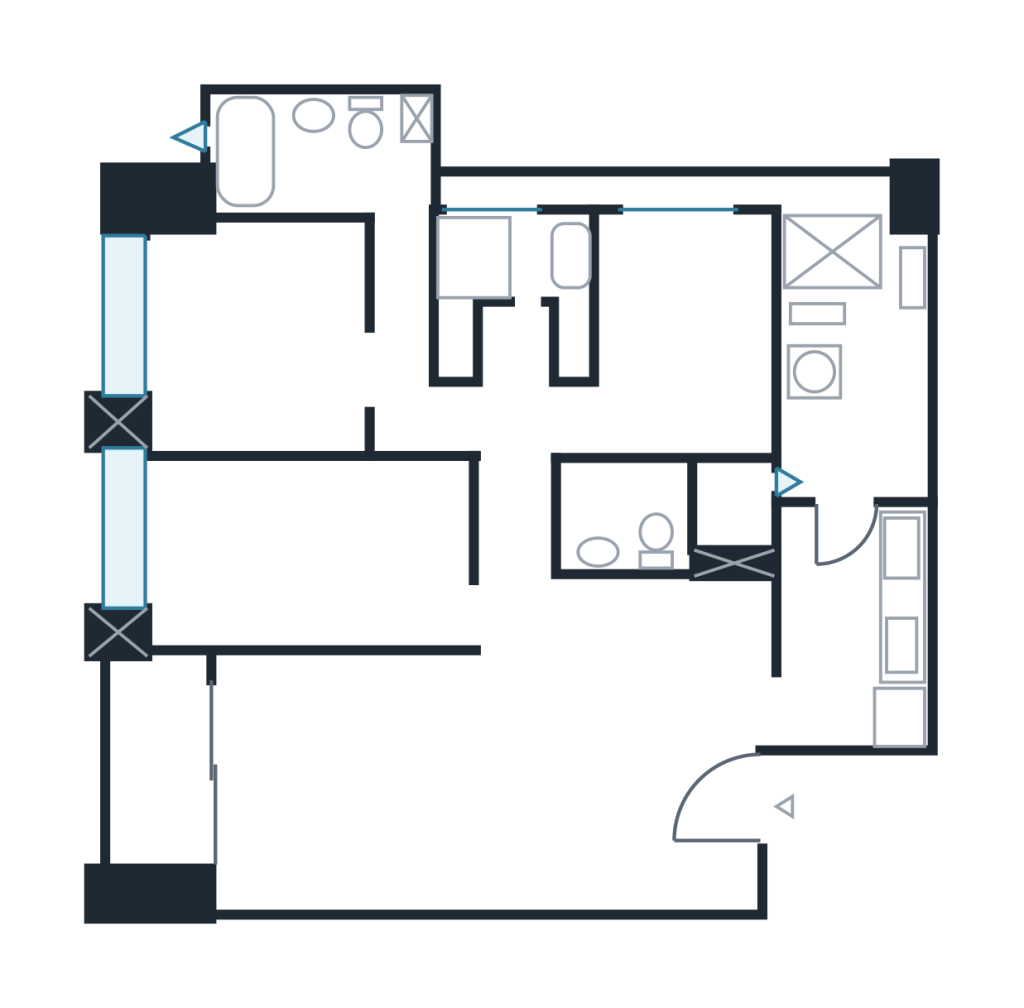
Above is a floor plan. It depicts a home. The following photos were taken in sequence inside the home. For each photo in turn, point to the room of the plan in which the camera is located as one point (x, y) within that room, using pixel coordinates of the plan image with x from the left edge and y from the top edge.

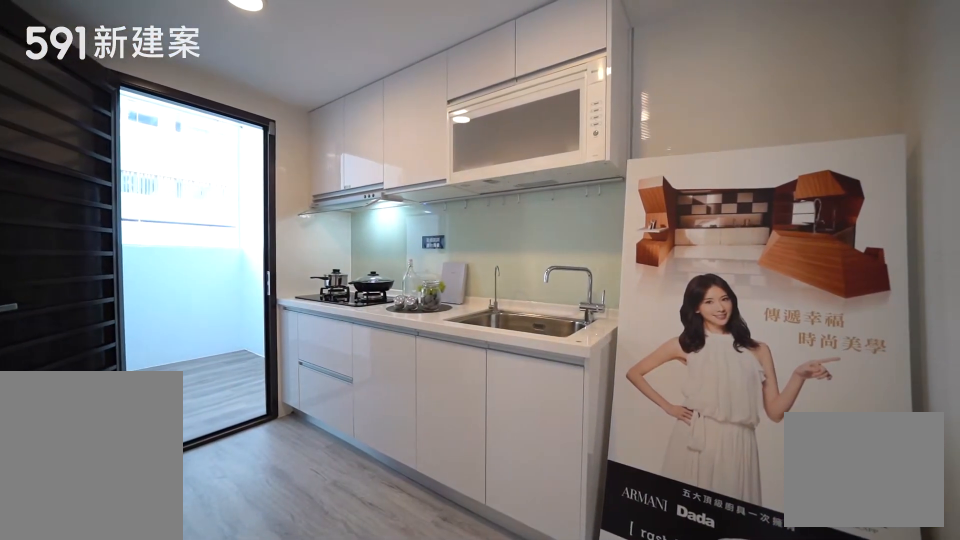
(857, 625)
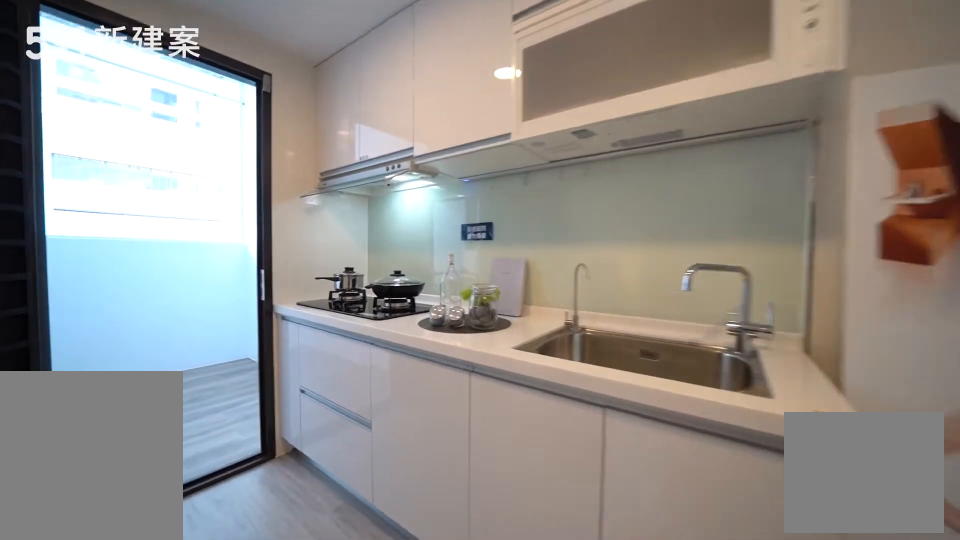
(857, 625)
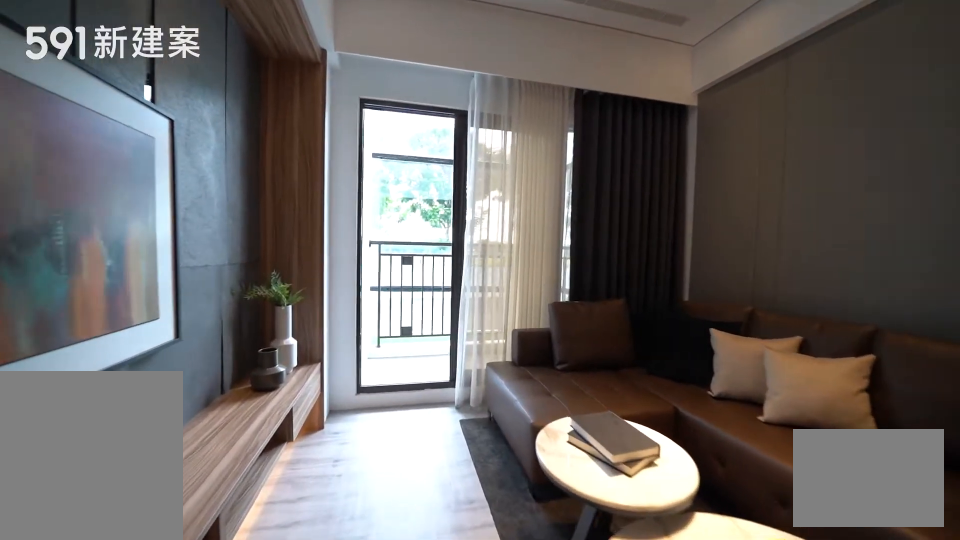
(396, 775)
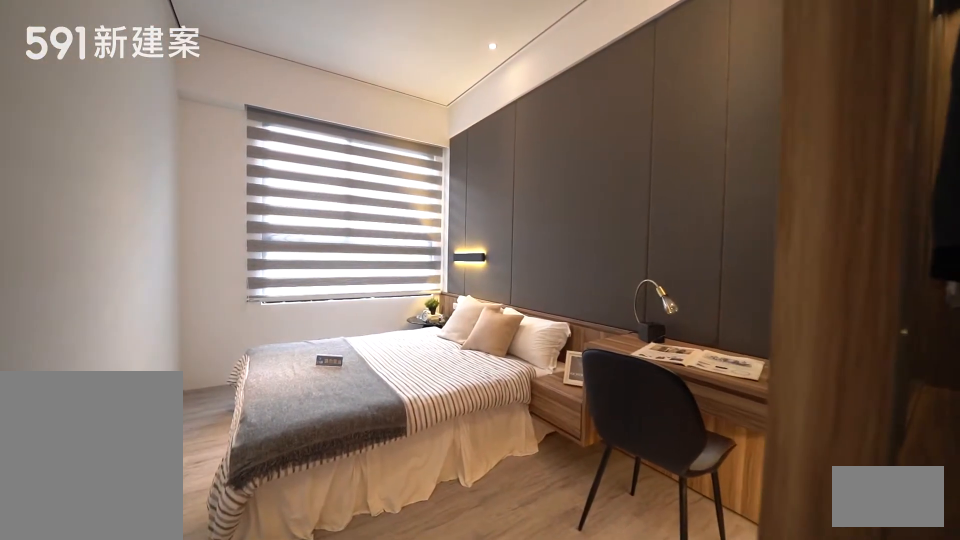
(303, 554)
